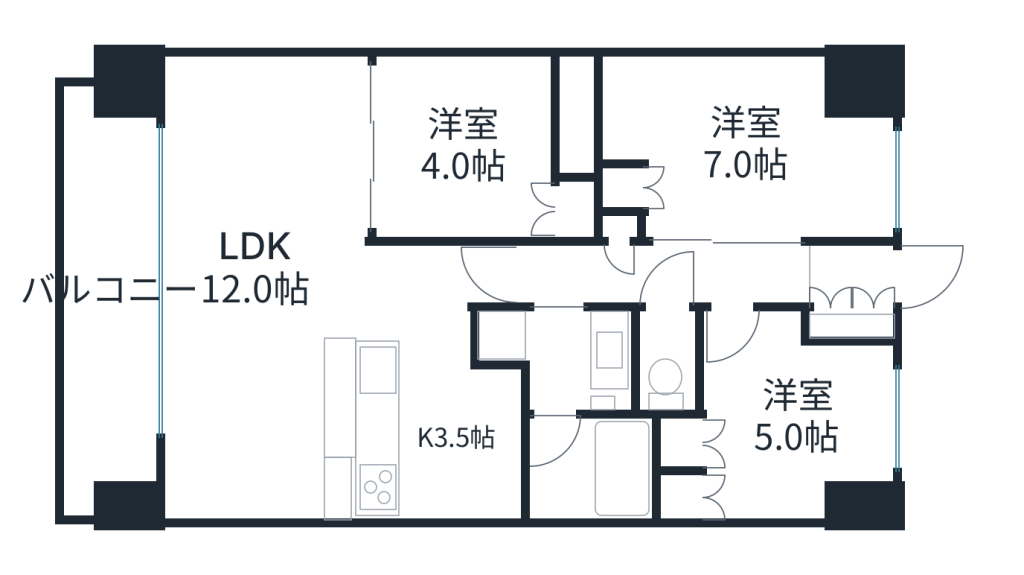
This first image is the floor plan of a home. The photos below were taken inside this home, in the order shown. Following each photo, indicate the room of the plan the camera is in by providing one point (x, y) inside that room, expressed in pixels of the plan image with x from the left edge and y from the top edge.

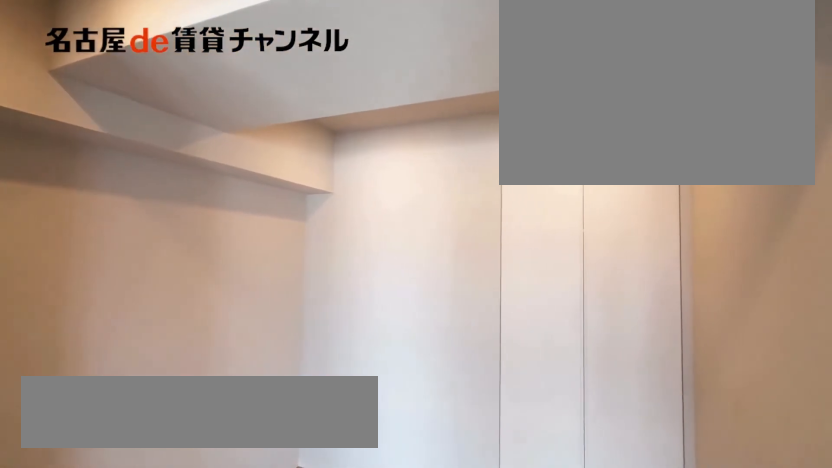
(462, 151)
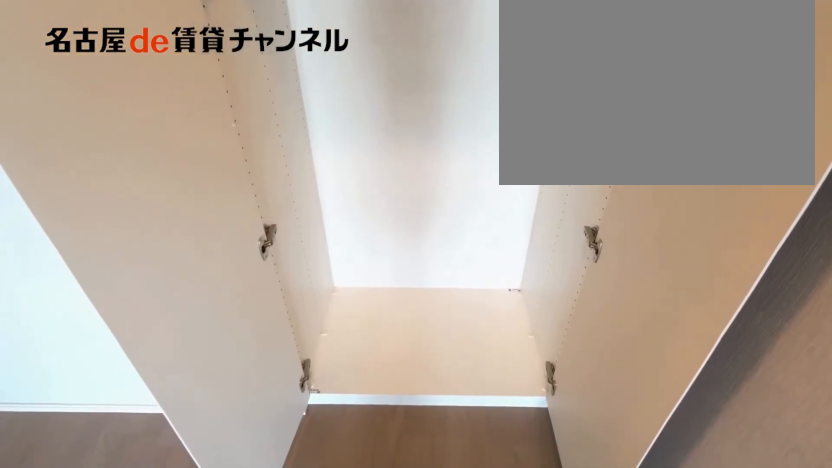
(578, 211)
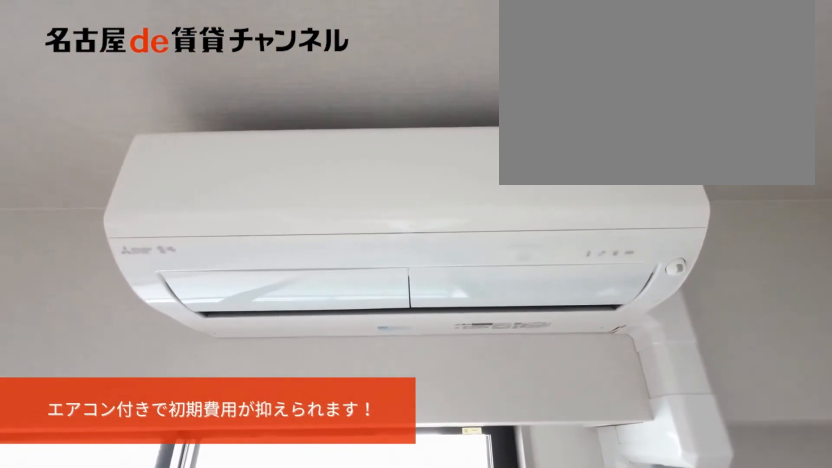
(257, 274)
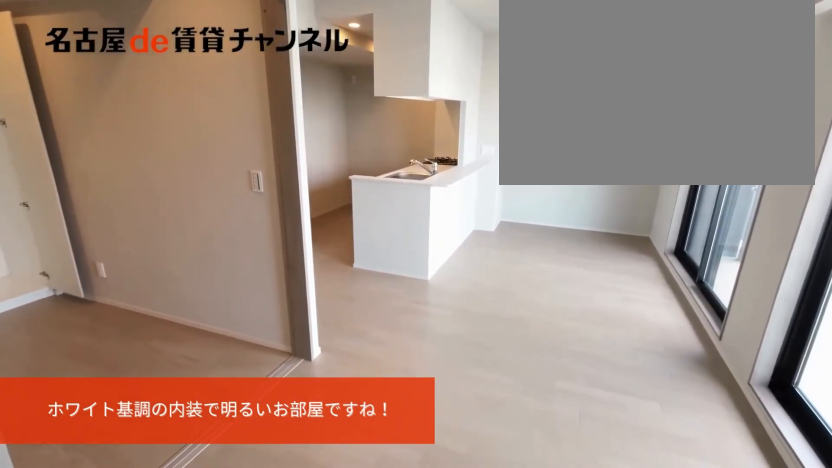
(257, 274)
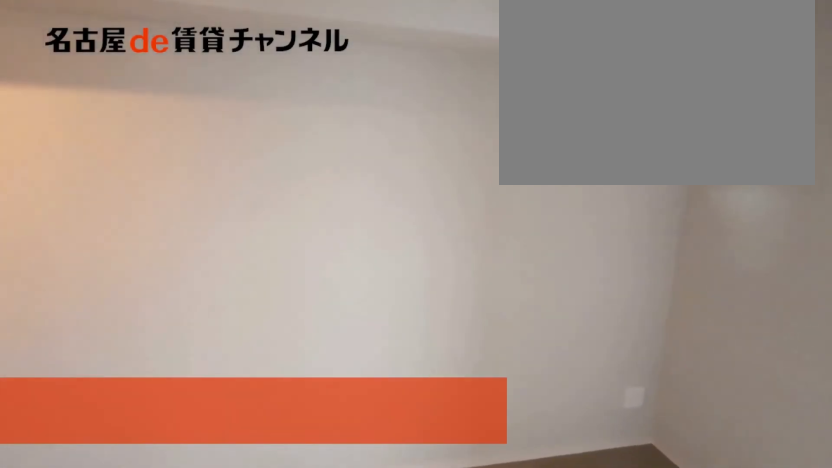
(745, 144)
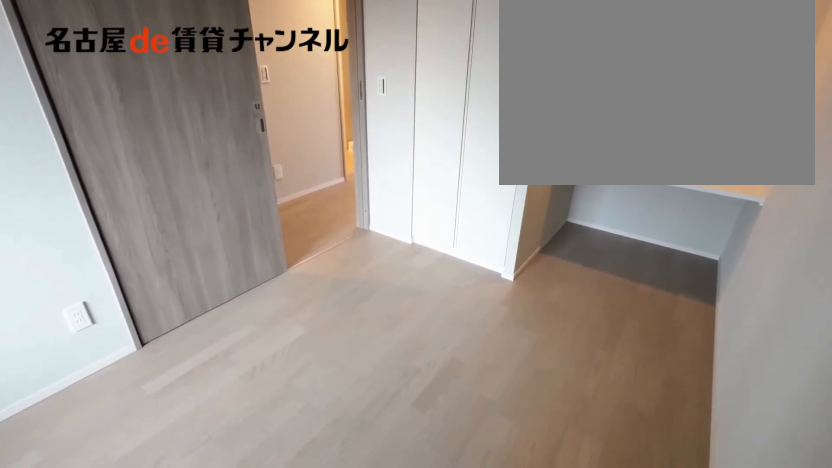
(745, 144)
